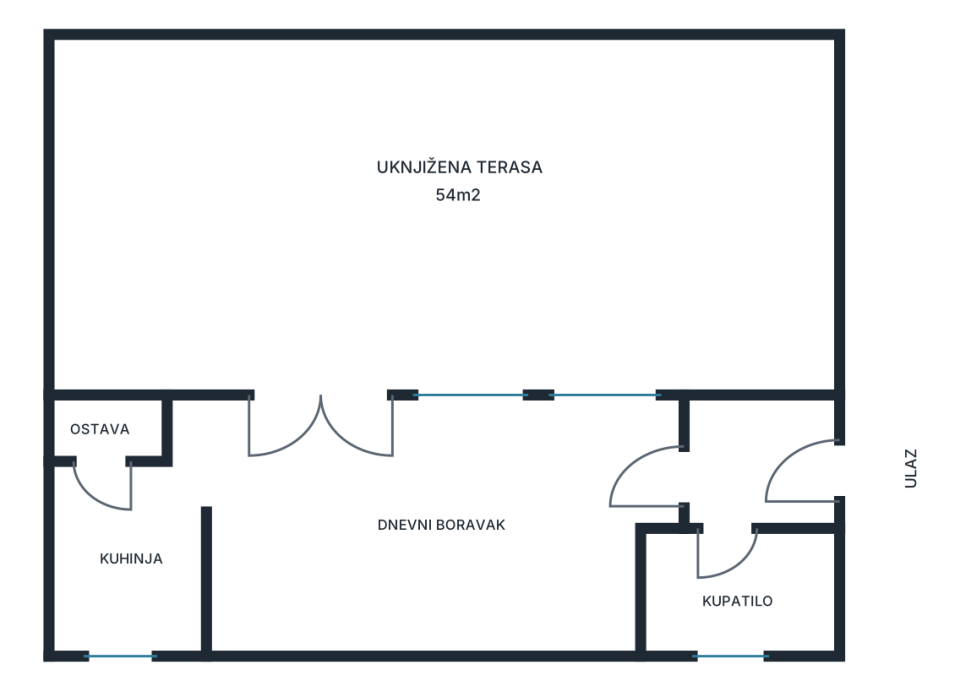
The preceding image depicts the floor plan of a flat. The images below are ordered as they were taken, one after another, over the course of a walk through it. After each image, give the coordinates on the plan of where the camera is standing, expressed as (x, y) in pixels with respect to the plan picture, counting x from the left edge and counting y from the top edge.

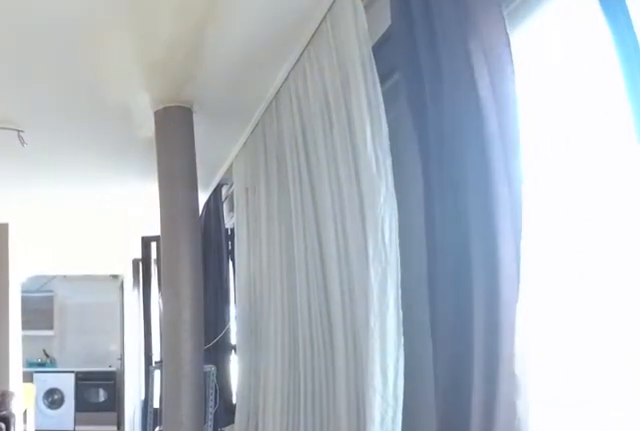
(807, 474)
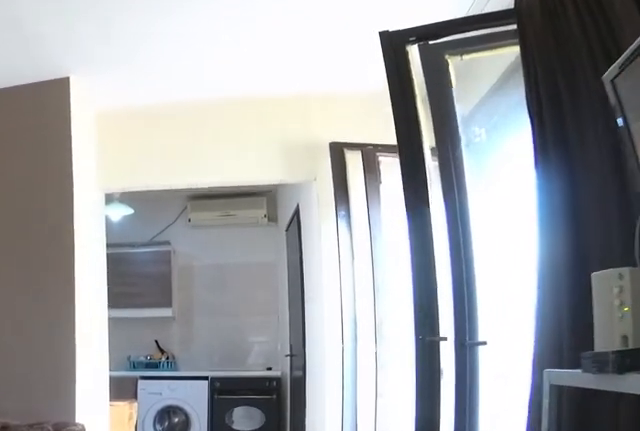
(527, 473)
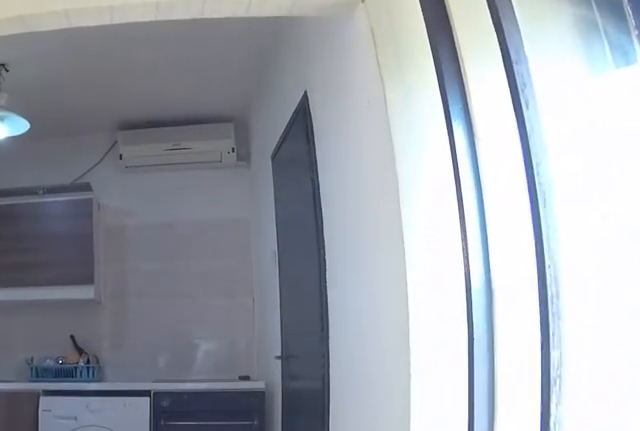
(379, 473)
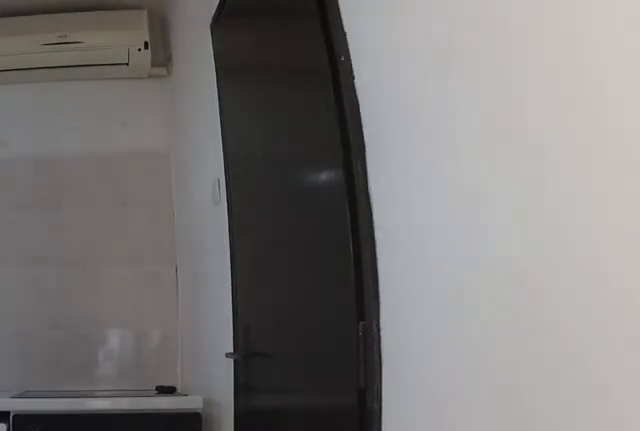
(260, 473)
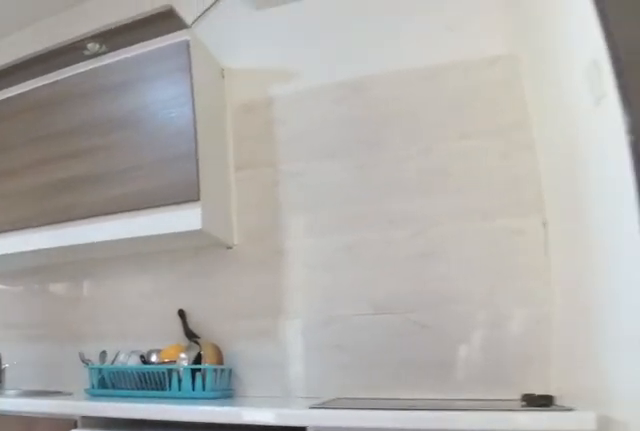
(191, 451)
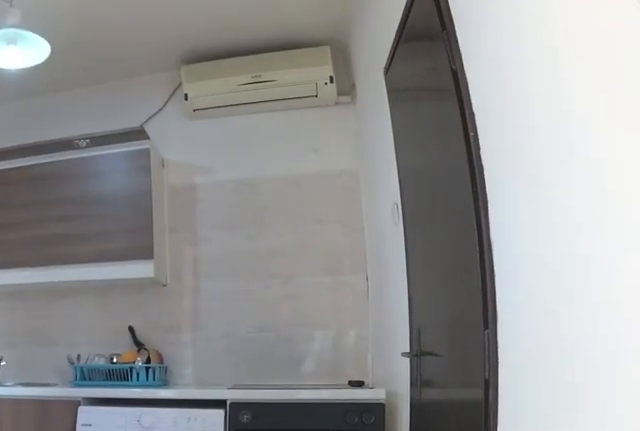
(266, 469)
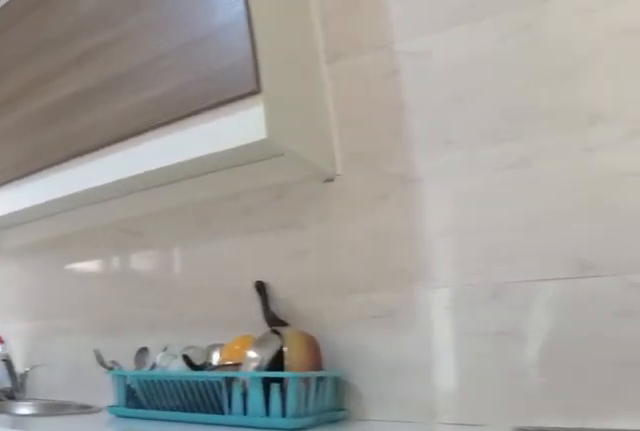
(162, 440)
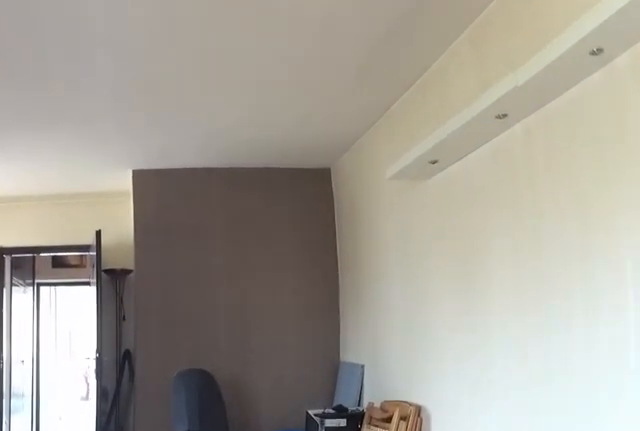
(275, 481)
